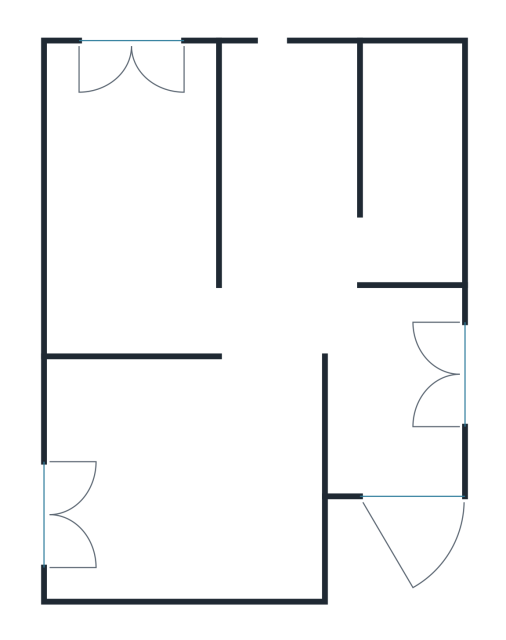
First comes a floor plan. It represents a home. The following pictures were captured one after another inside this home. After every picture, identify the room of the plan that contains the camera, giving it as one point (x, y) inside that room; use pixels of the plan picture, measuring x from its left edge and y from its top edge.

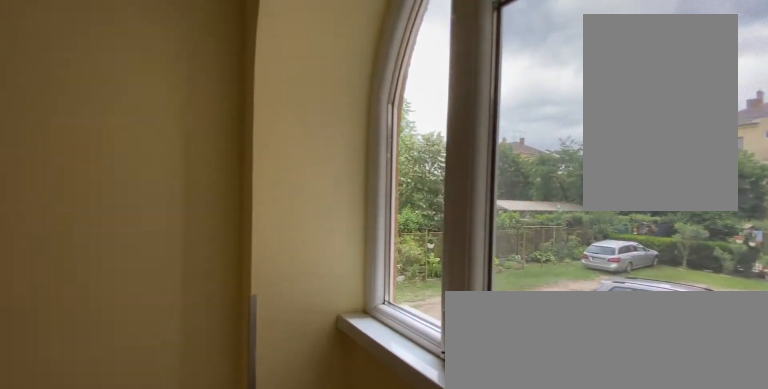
(395, 397)
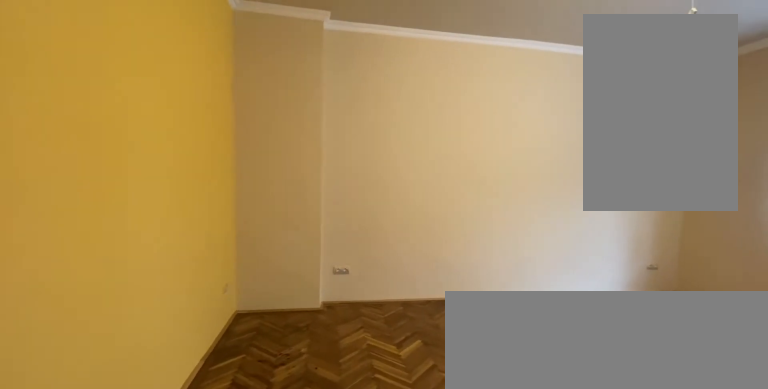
(186, 478)
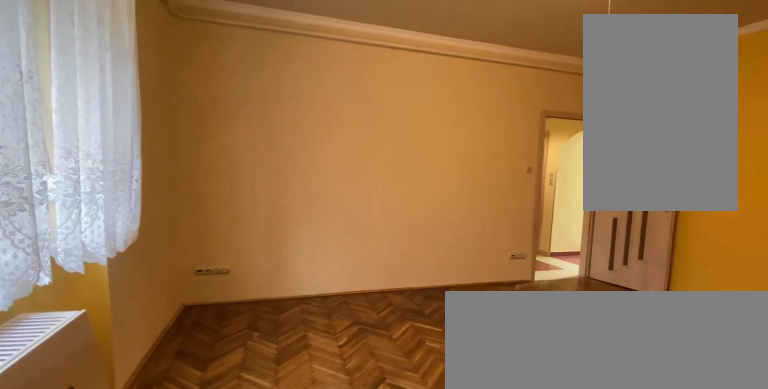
(186, 478)
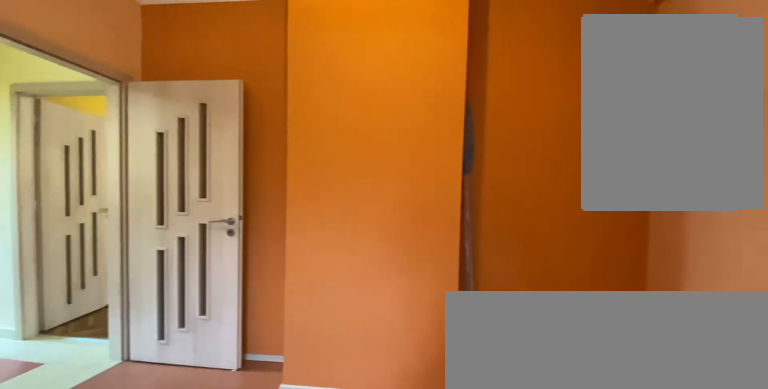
(123, 195)
